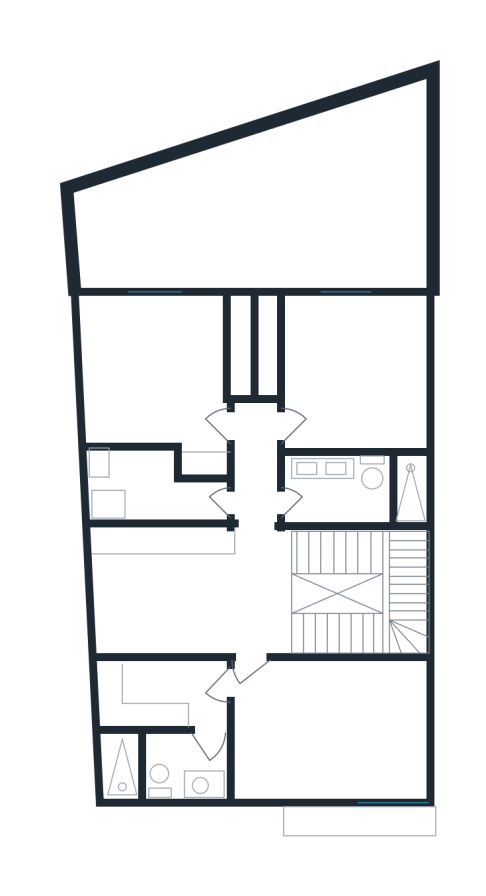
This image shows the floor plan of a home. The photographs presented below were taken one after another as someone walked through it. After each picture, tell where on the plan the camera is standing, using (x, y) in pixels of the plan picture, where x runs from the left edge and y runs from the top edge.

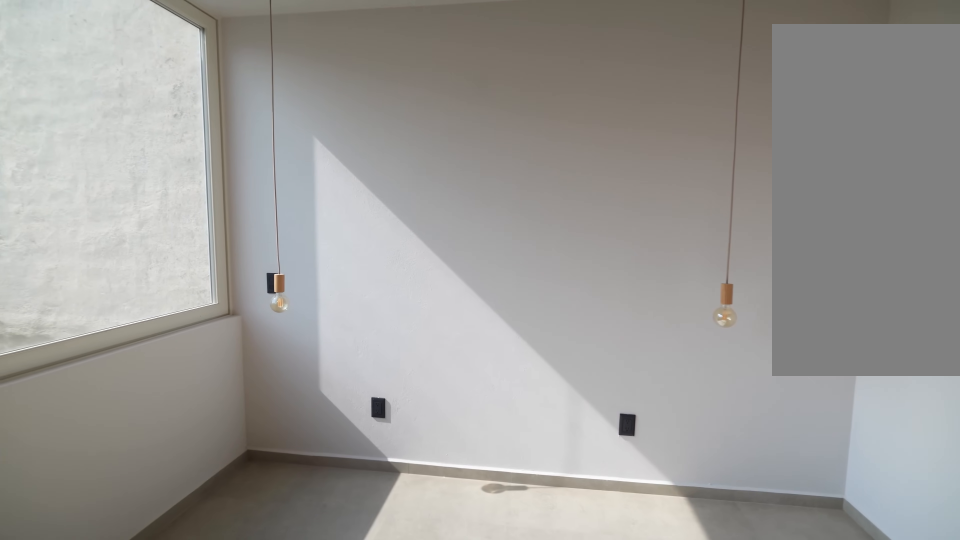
(286, 426)
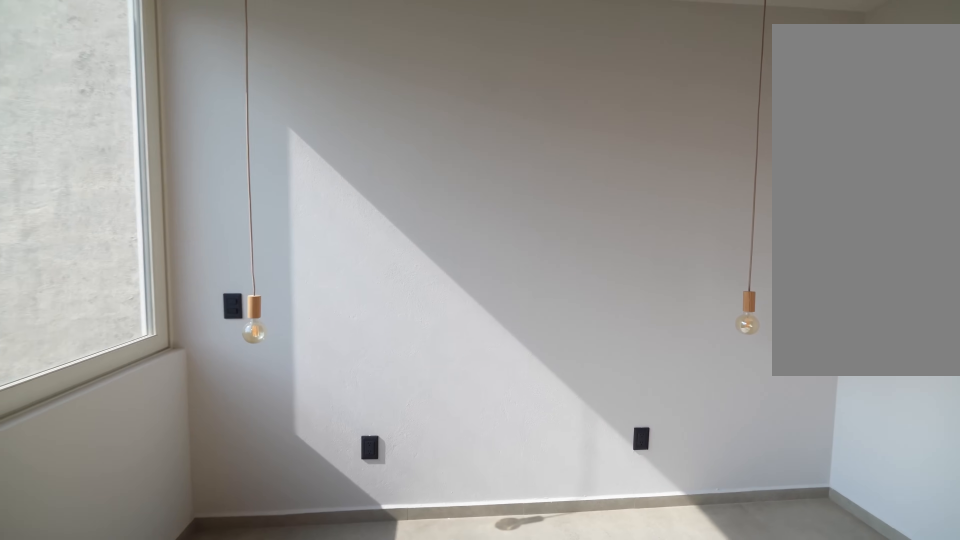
(312, 389)
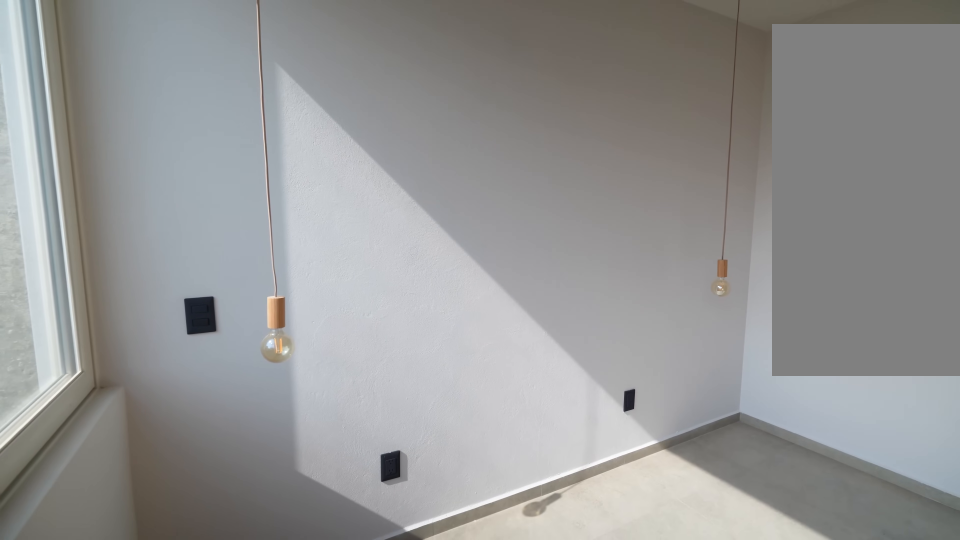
(312, 303)
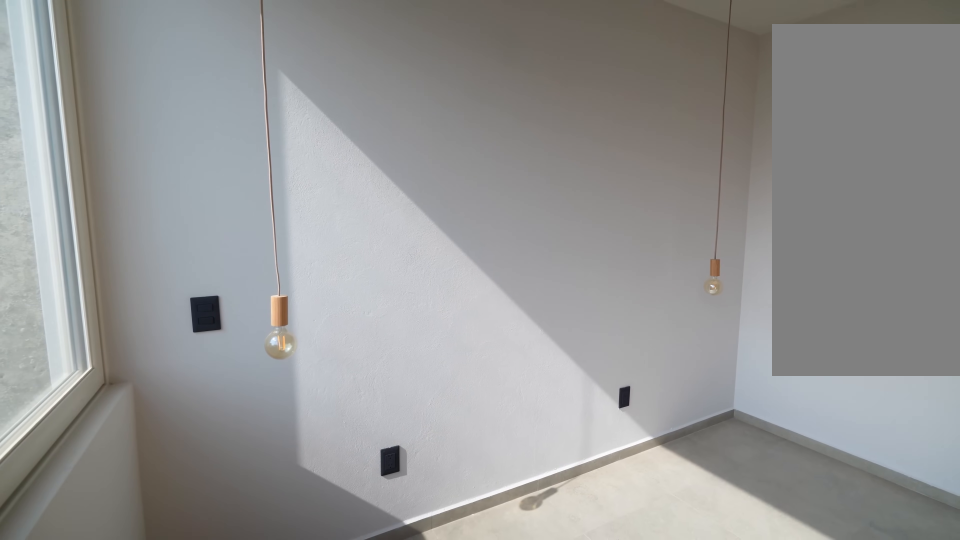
(312, 303)
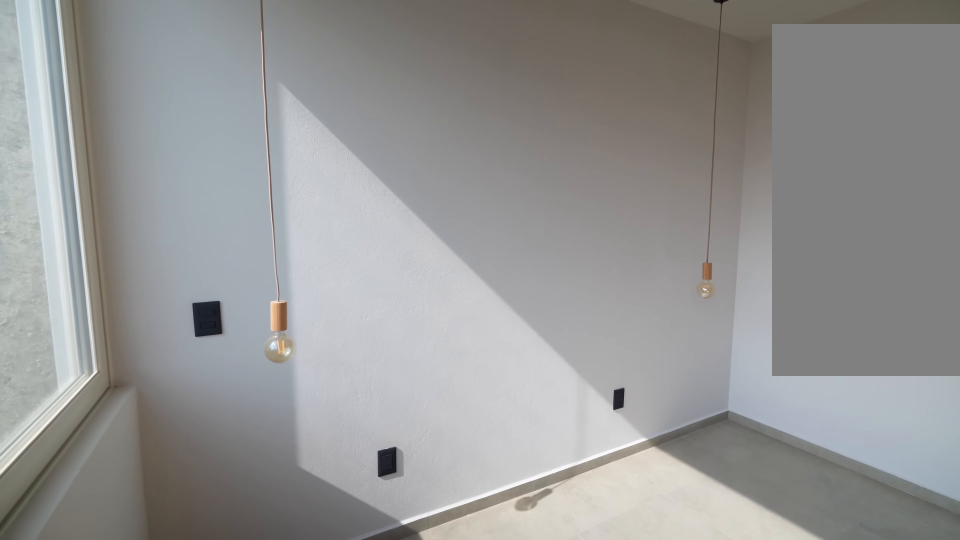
(312, 303)
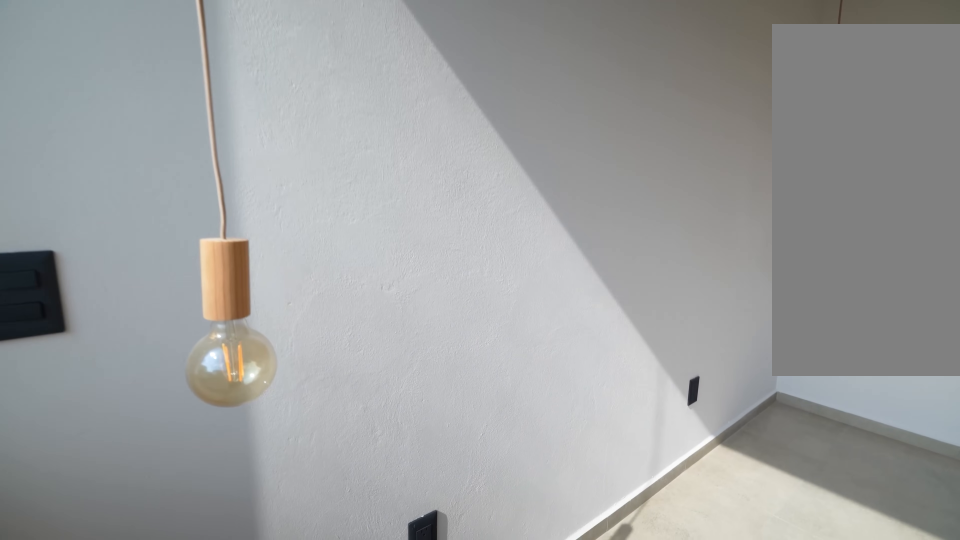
(313, 303)
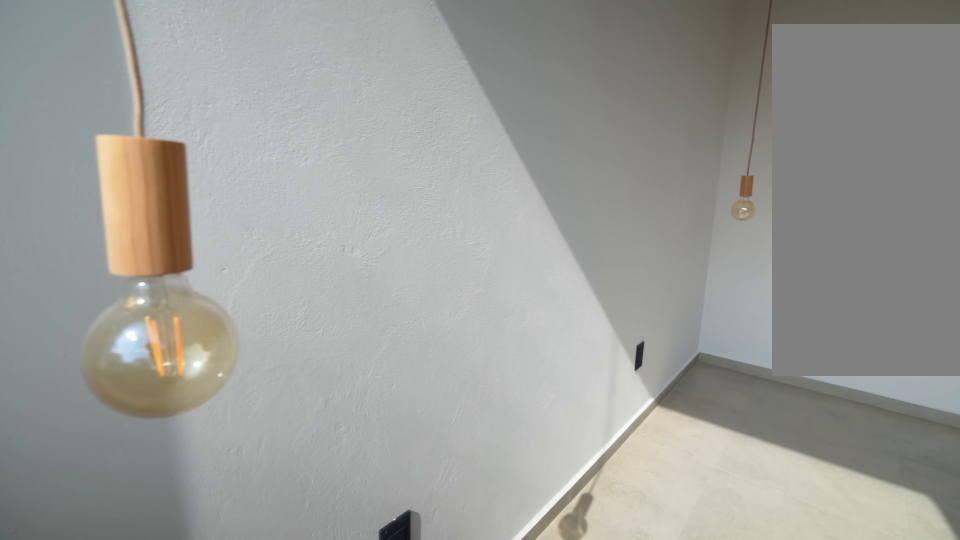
(357, 320)
